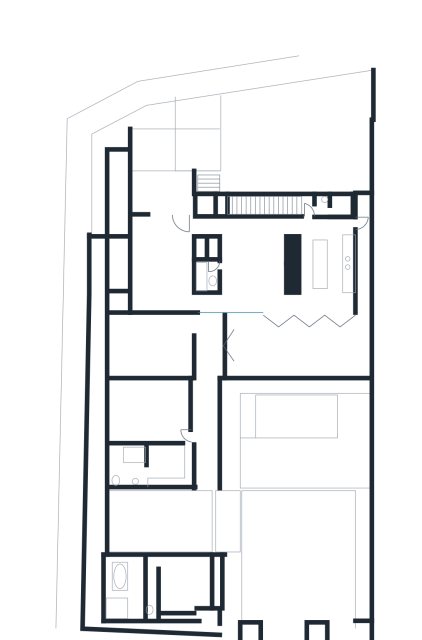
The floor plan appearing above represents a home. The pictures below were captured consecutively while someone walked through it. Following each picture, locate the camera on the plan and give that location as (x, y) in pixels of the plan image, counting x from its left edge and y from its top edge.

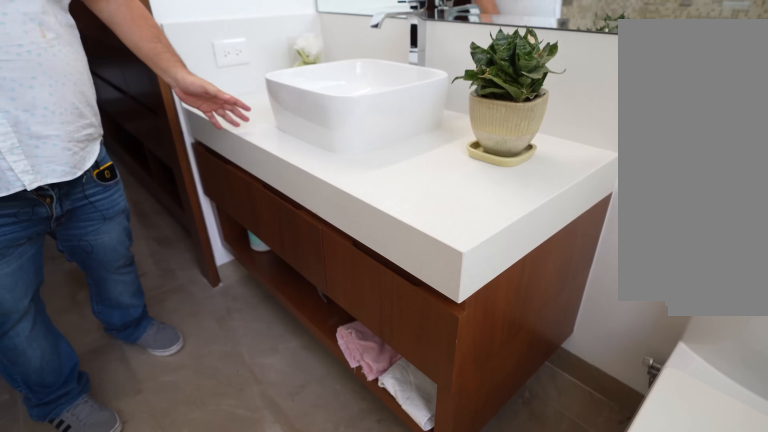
(125, 471)
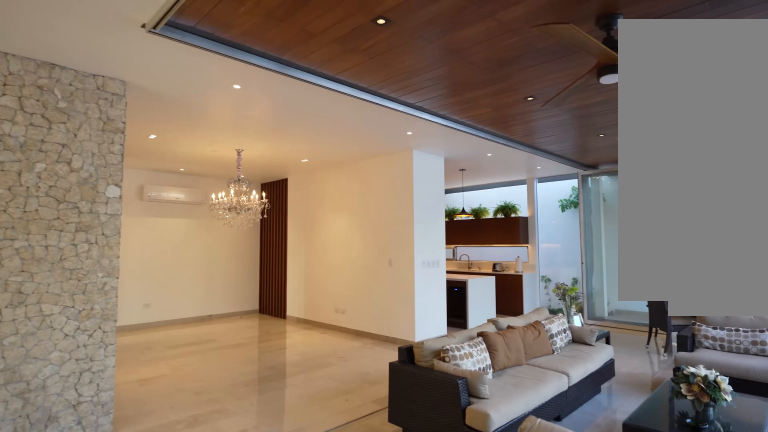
(207, 349)
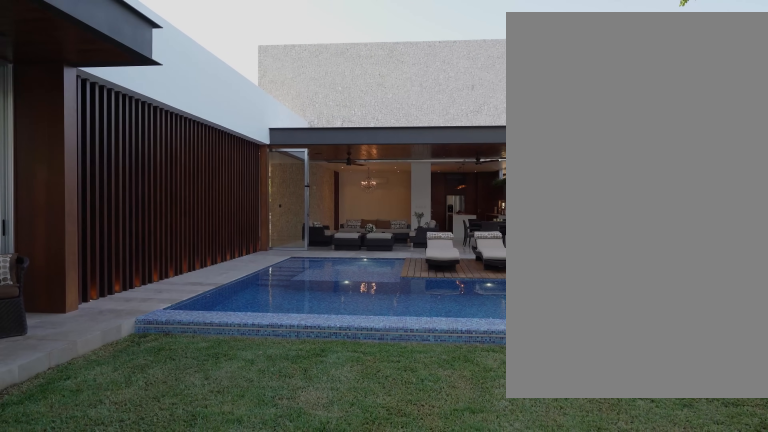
(289, 547)
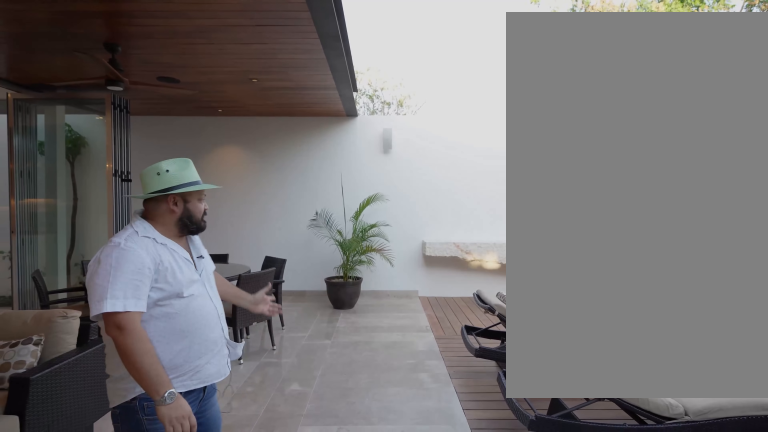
(296, 374)
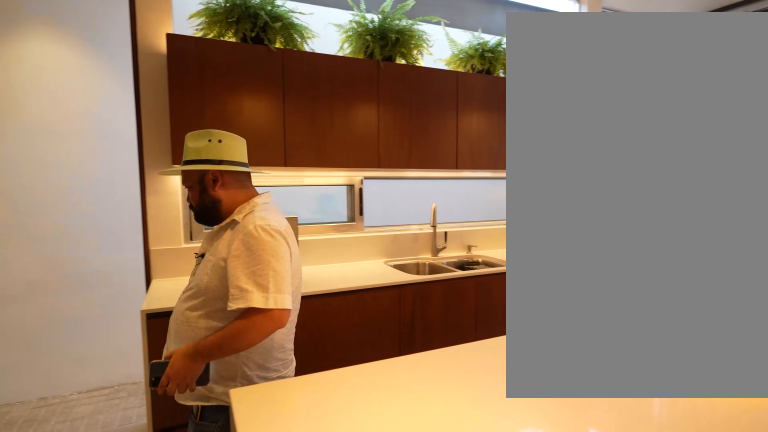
(307, 253)
